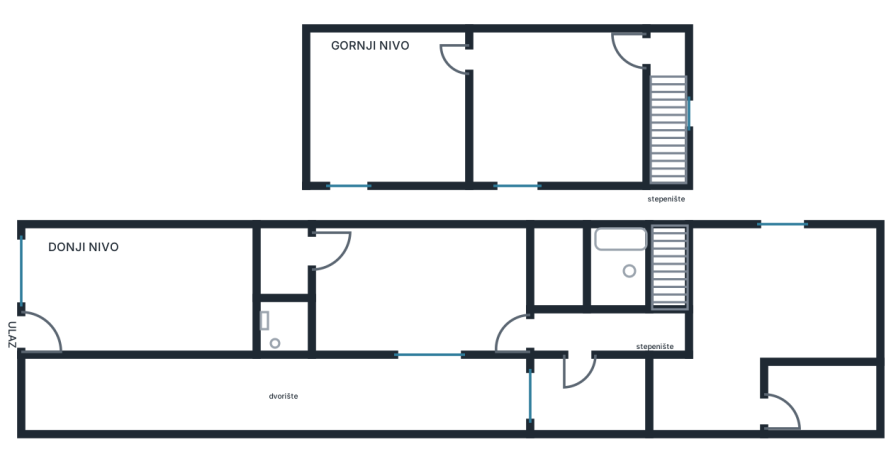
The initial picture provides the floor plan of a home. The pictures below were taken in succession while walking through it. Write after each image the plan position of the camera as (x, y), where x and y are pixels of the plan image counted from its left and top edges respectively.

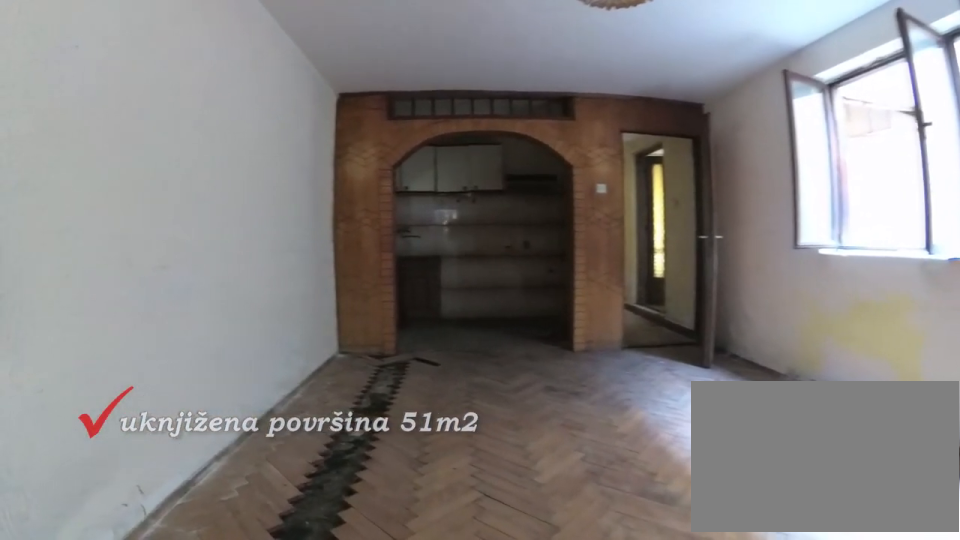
(339, 253)
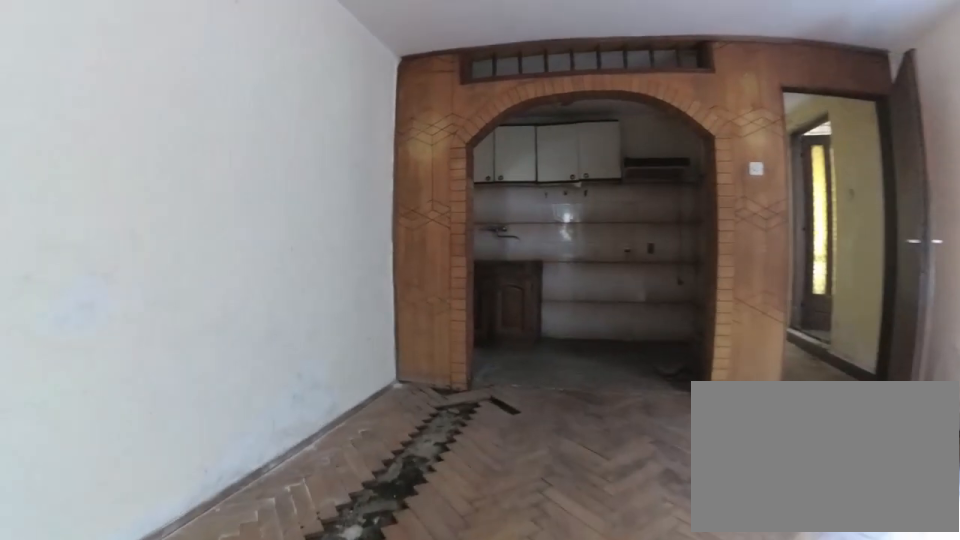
(380, 253)
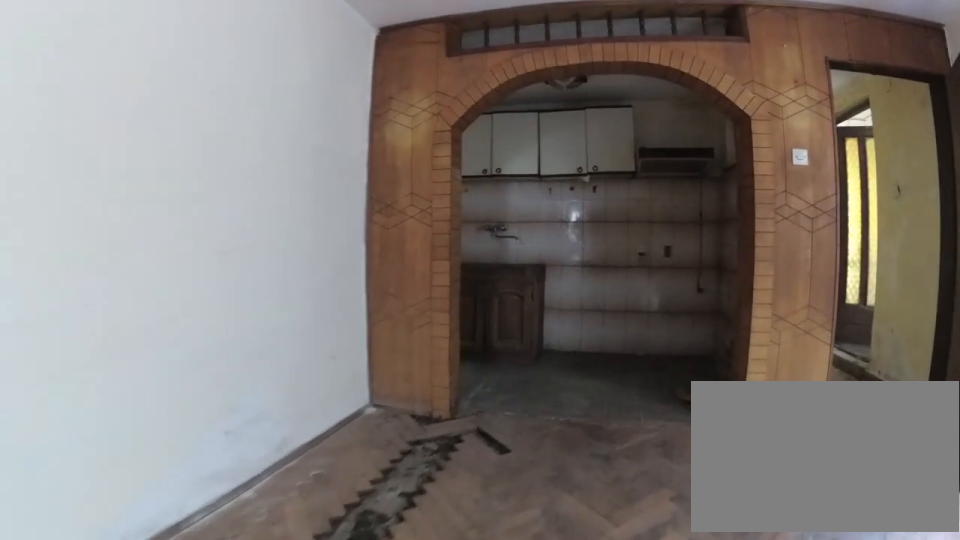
(400, 253)
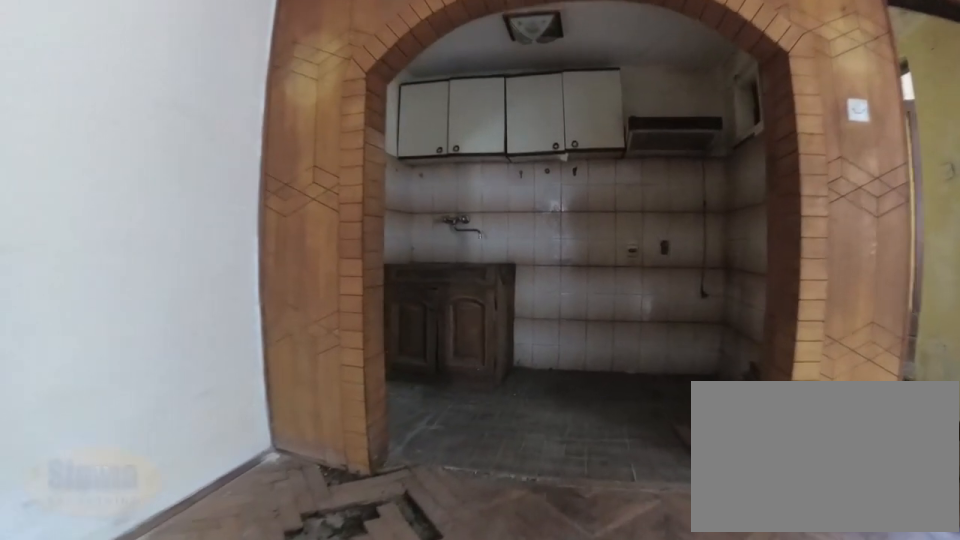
(430, 253)
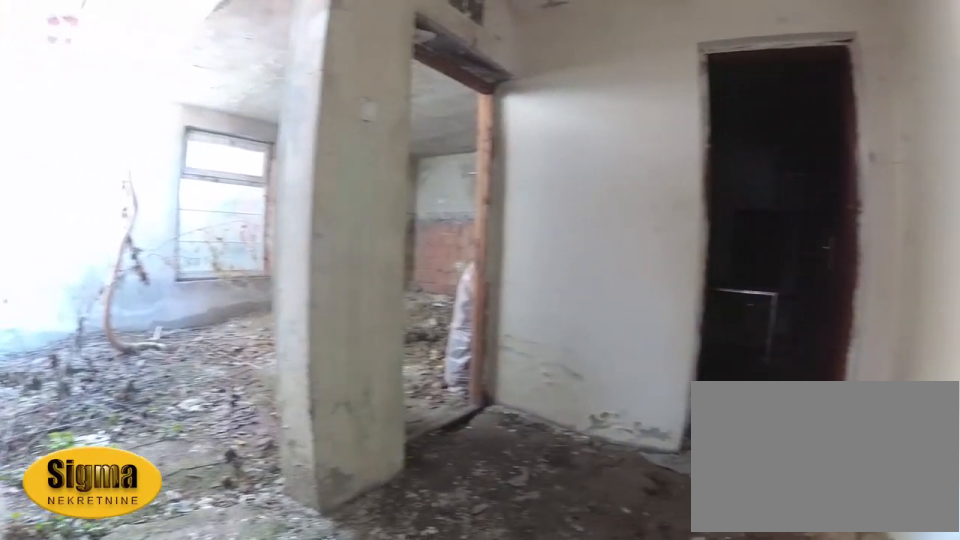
(696, 405)
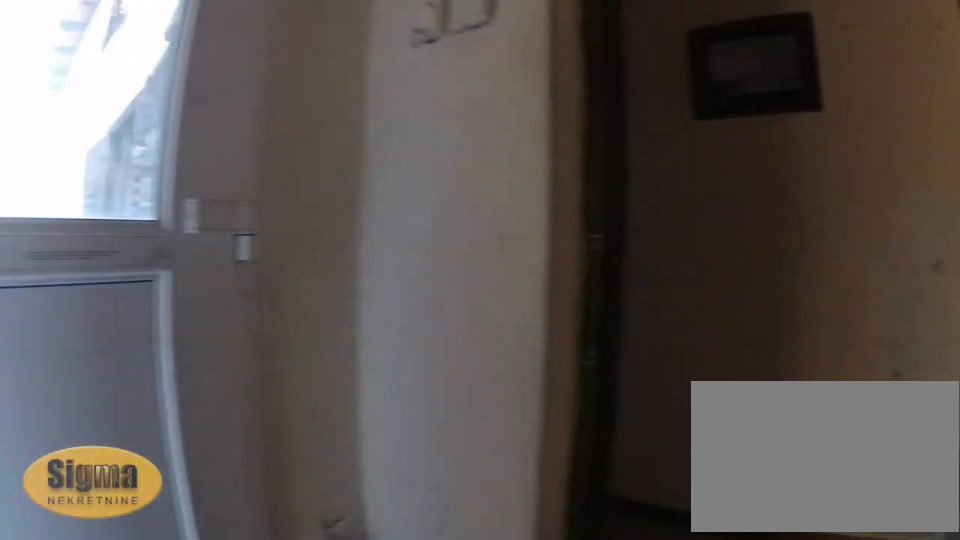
(589, 401)
